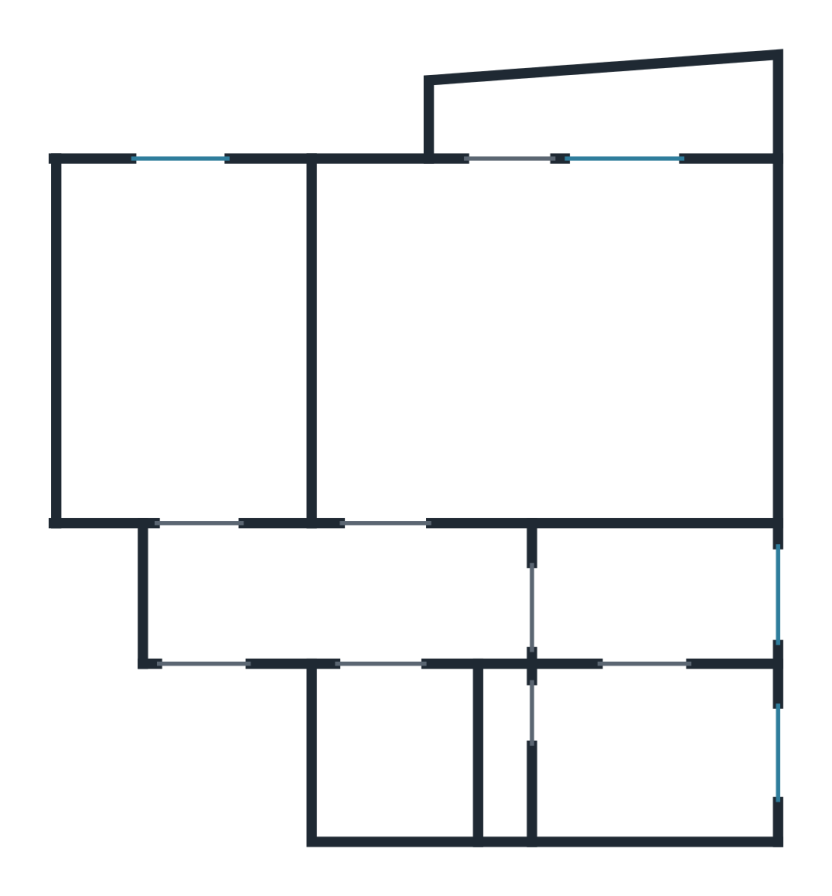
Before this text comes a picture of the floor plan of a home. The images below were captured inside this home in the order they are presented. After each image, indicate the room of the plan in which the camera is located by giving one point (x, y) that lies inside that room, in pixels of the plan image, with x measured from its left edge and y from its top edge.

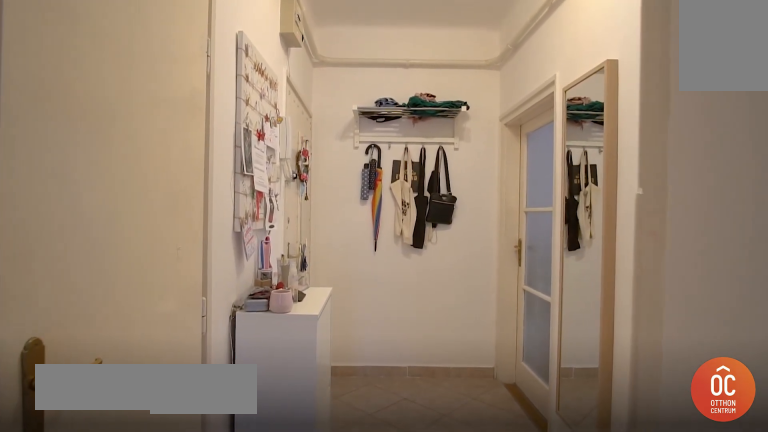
(414, 596)
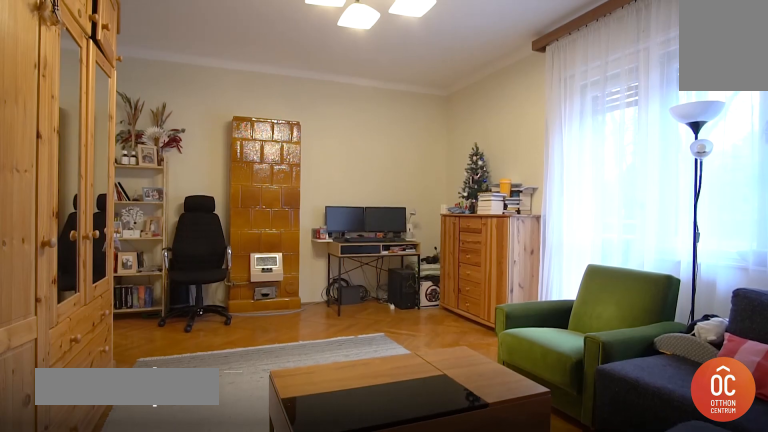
(532, 352)
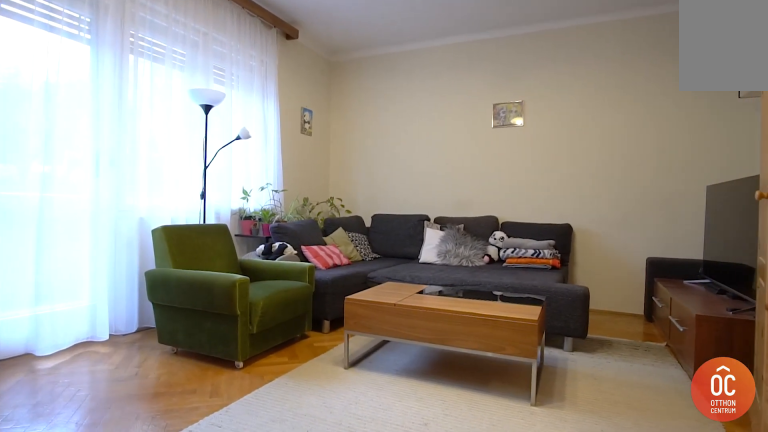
(529, 351)
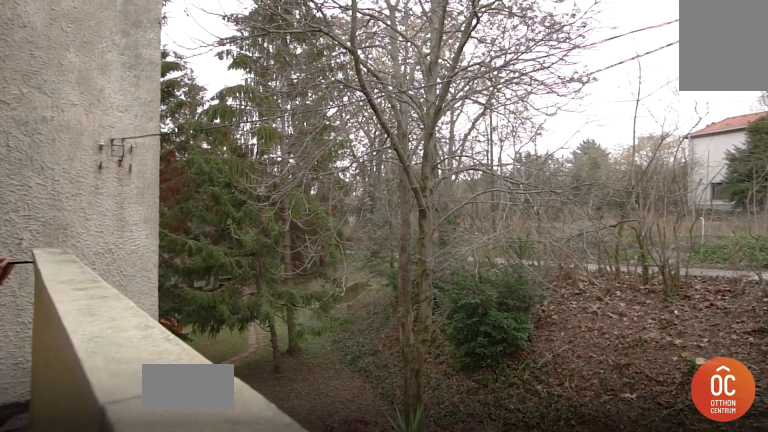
(622, 112)
